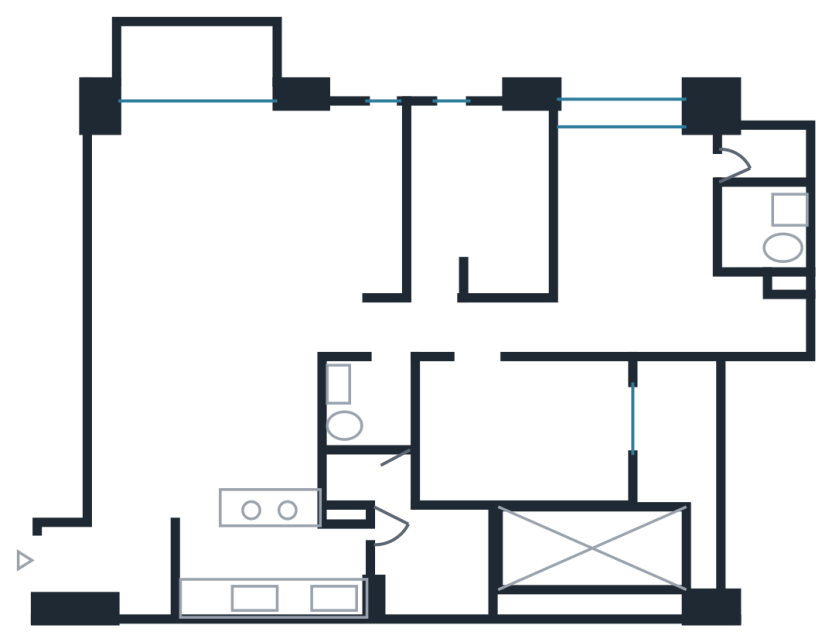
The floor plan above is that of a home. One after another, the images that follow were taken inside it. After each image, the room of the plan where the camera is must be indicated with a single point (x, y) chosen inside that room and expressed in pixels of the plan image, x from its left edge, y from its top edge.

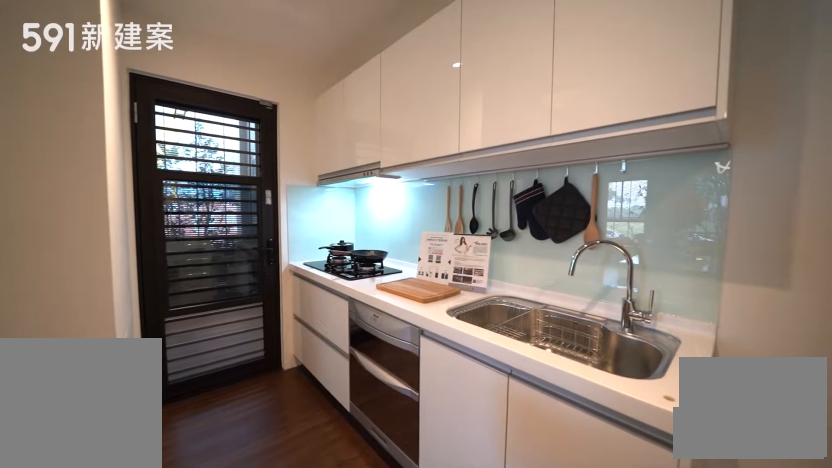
(277, 573)
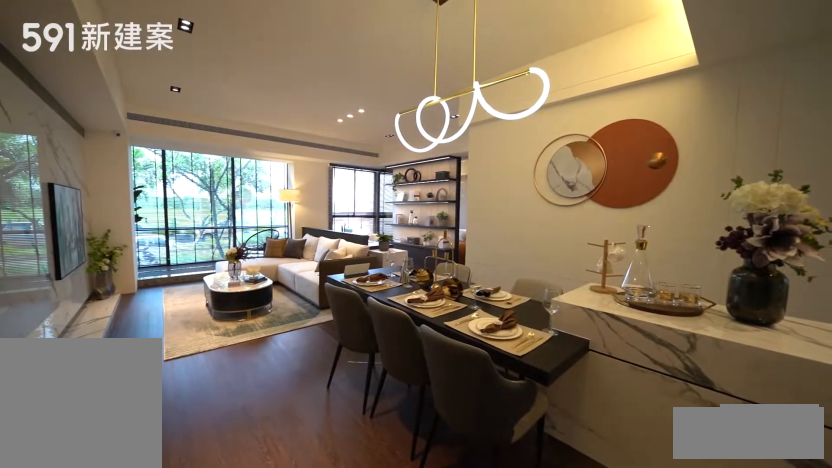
(204, 433)
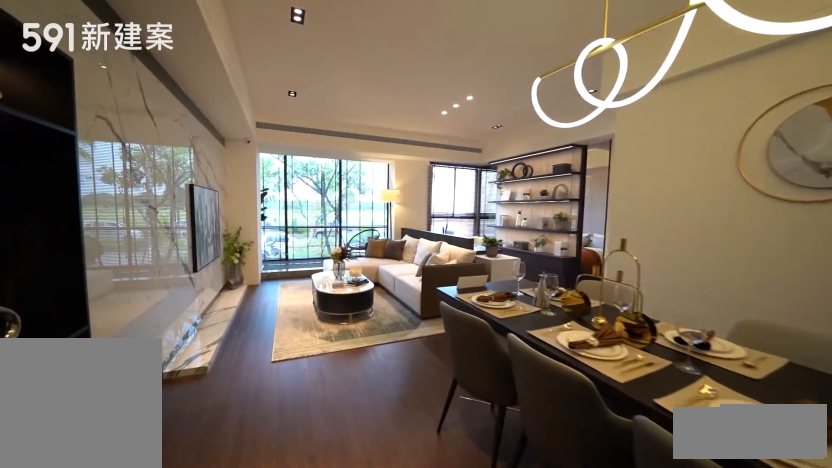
(204, 433)
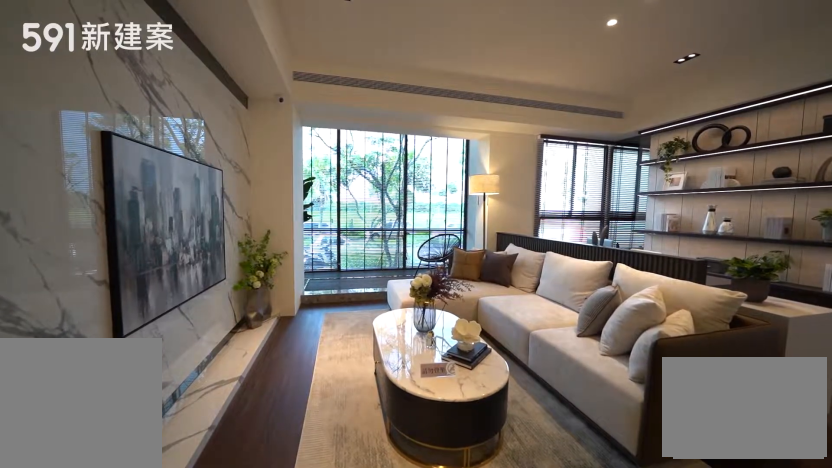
(183, 221)
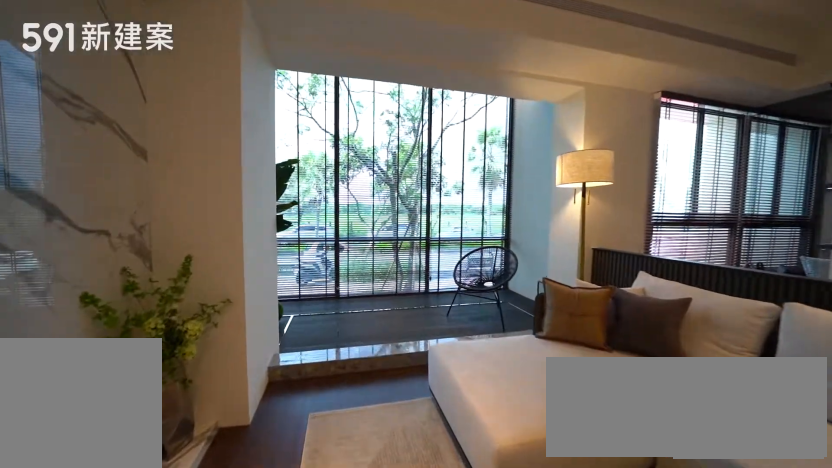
(183, 221)
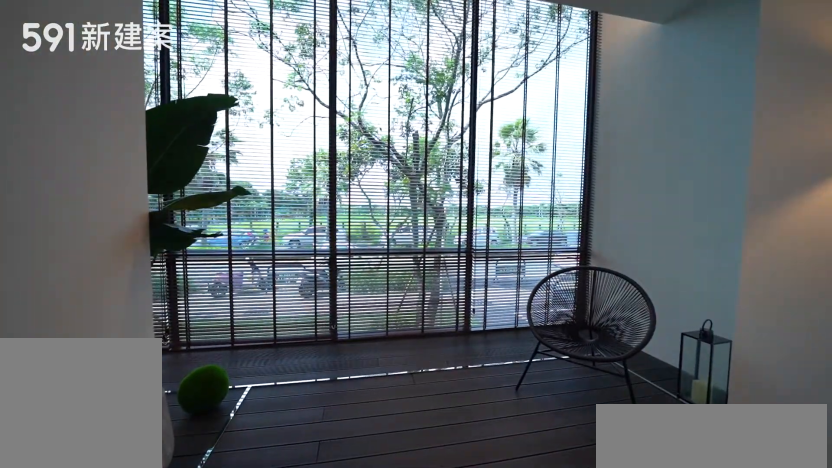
(196, 59)
